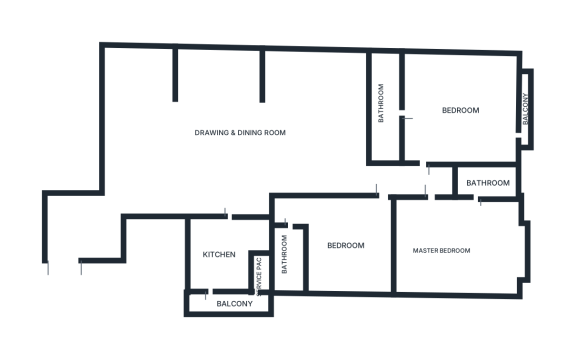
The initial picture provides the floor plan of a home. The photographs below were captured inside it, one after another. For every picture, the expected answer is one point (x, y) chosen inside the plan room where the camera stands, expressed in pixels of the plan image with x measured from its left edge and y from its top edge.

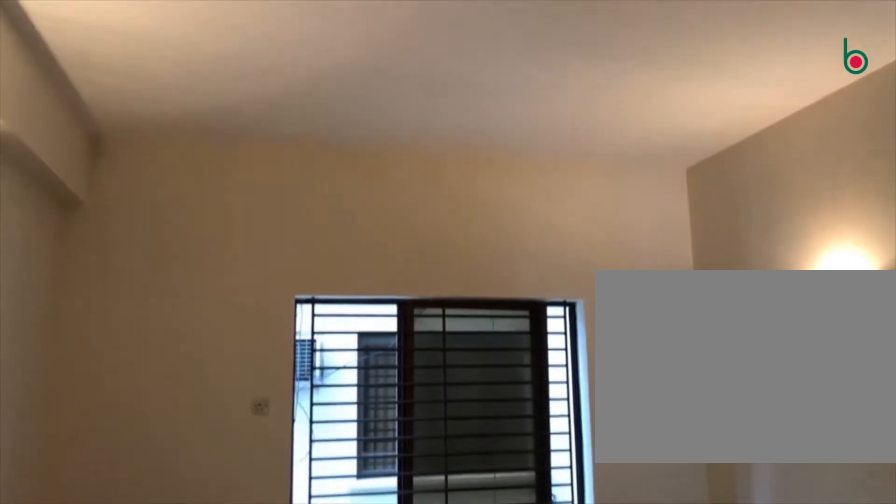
(343, 231)
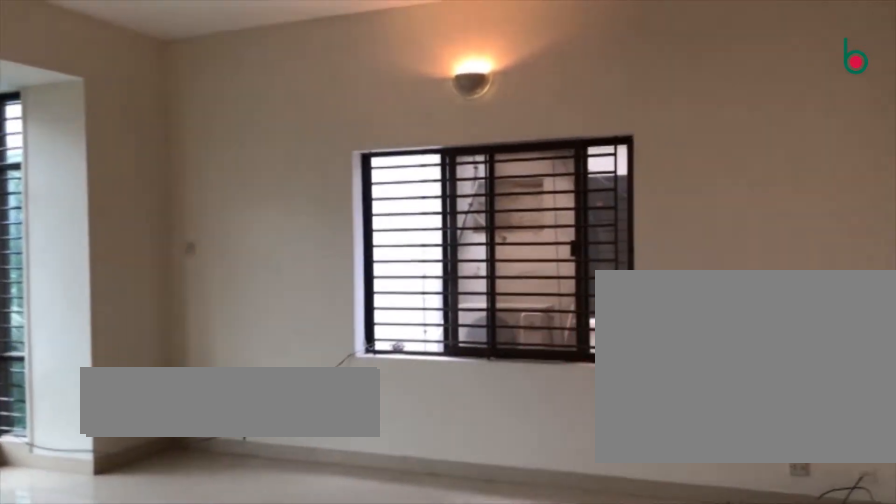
(453, 245)
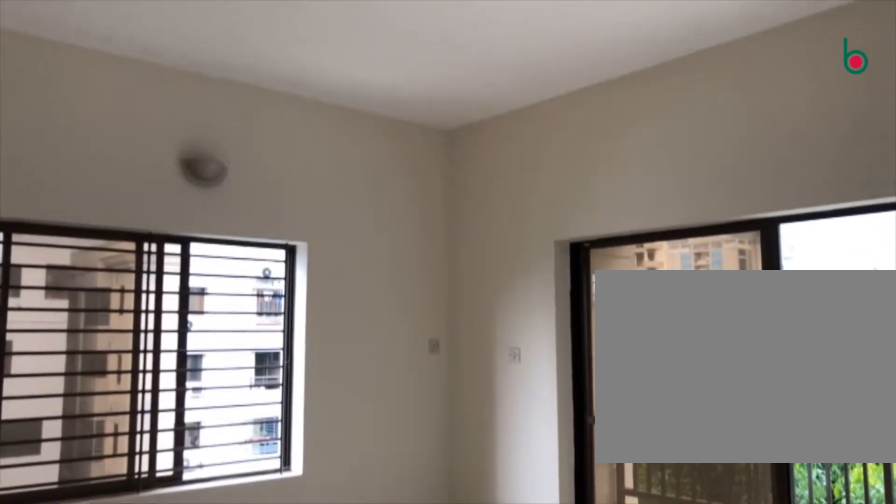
(462, 116)
